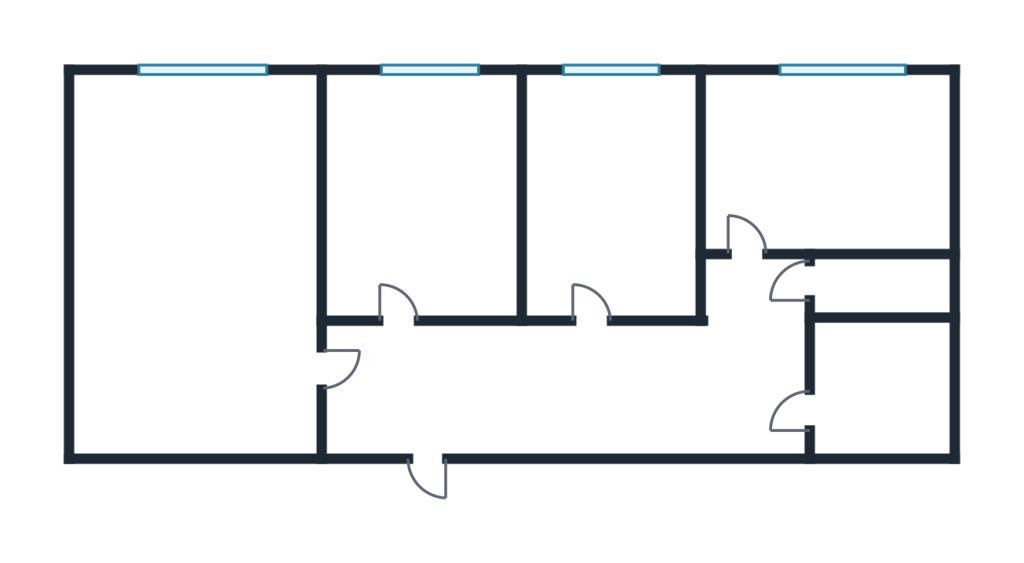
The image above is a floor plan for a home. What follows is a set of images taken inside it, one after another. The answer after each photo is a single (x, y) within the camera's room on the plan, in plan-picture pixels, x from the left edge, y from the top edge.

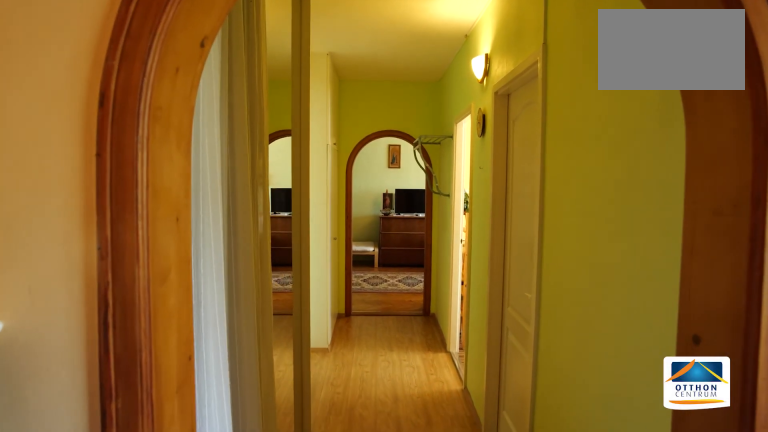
(546, 398)
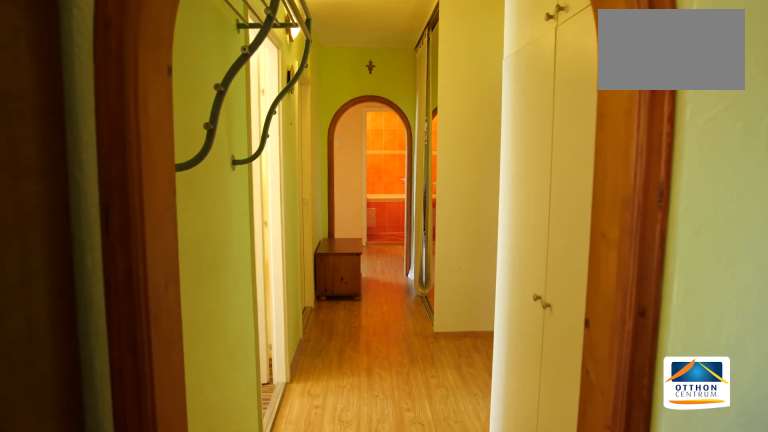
(546, 397)
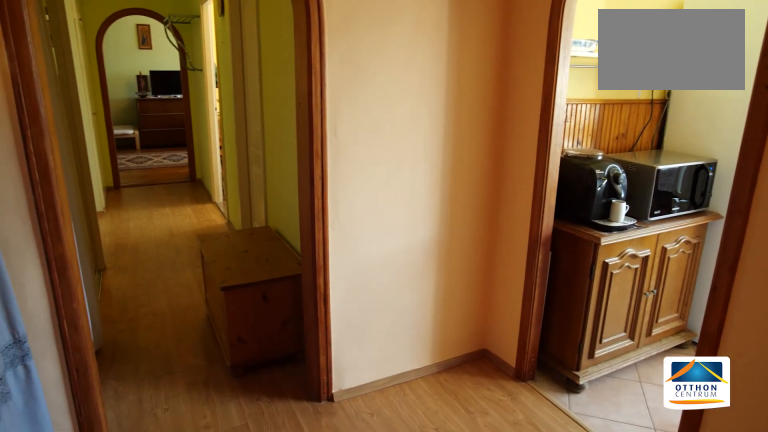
(744, 357)
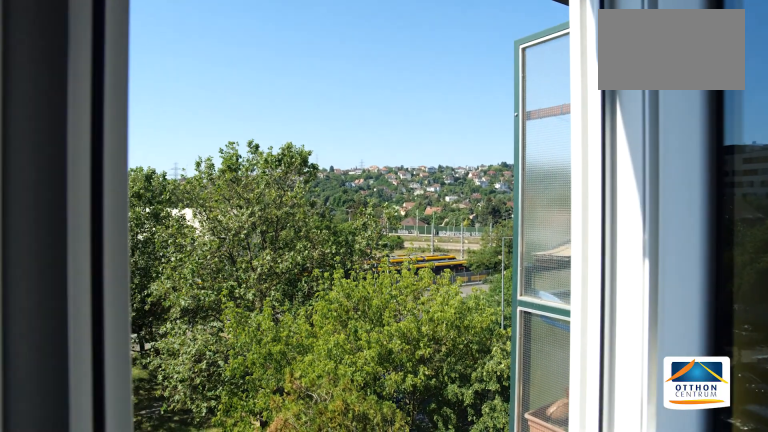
(834, 154)
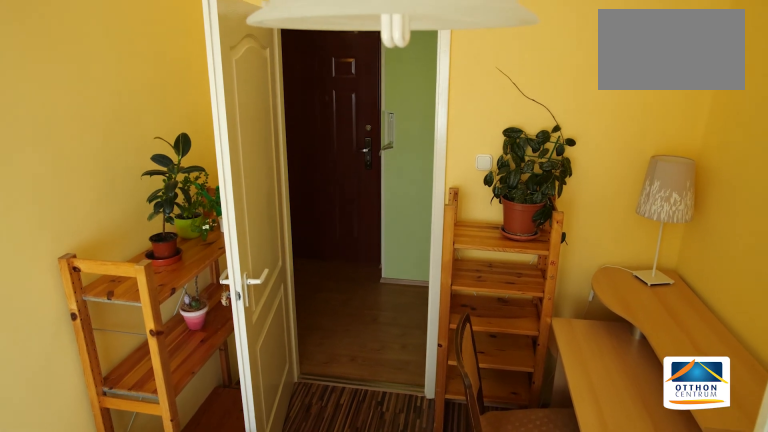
(426, 185)
